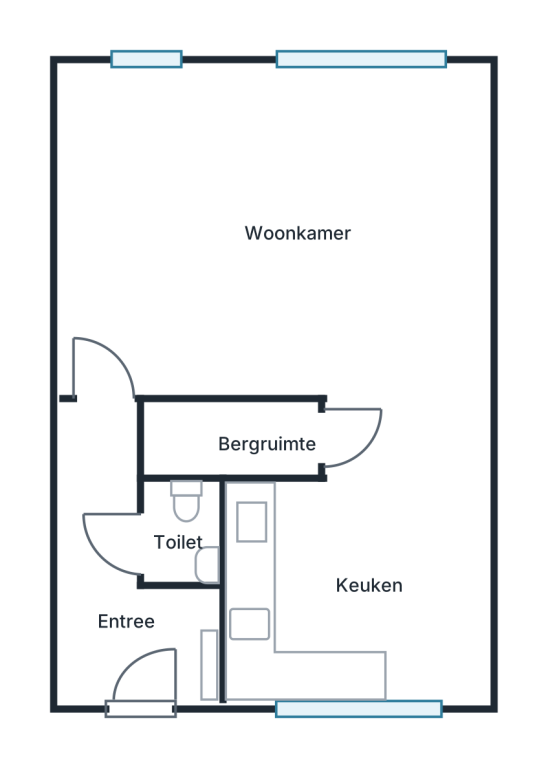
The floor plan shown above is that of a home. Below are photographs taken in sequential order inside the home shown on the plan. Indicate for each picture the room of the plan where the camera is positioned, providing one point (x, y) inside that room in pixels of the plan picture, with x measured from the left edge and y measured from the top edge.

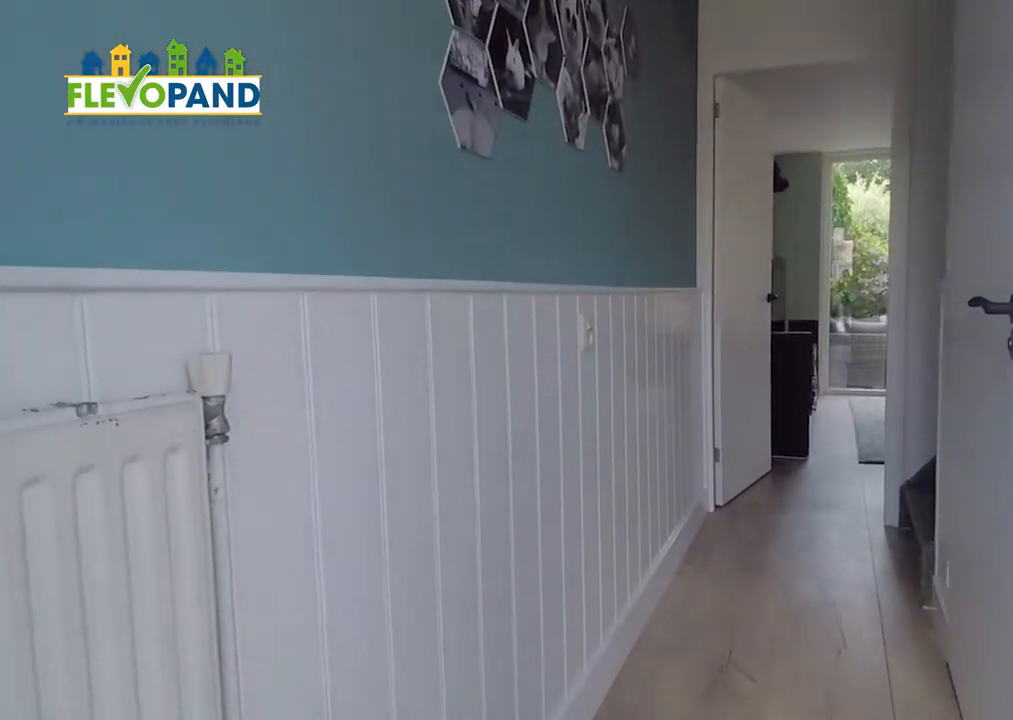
(121, 578)
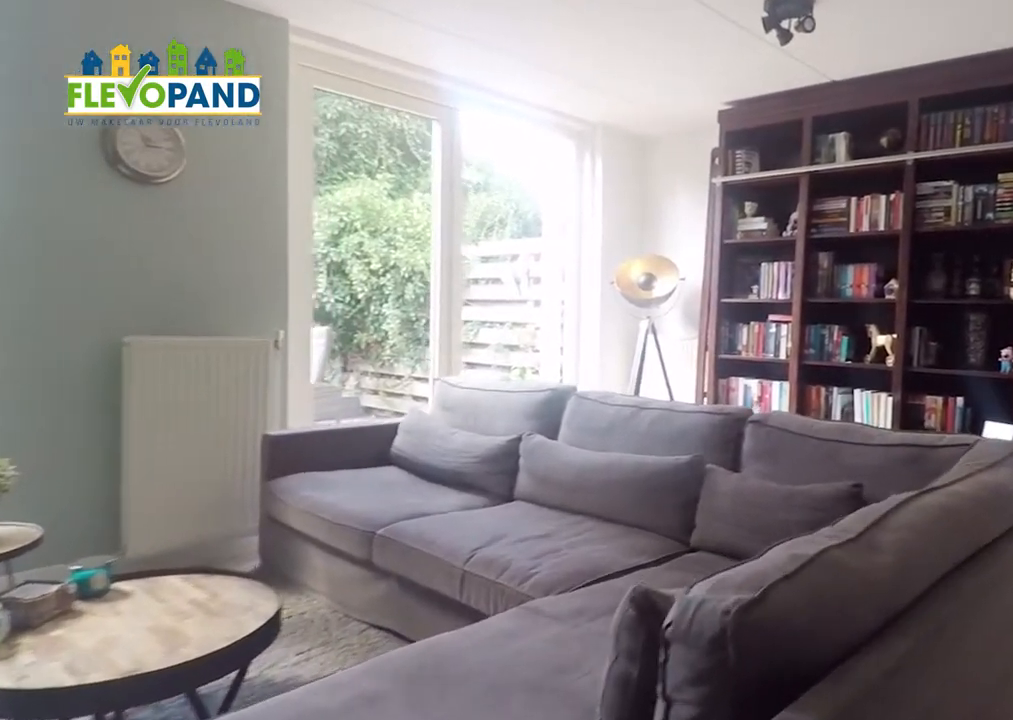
(273, 233)
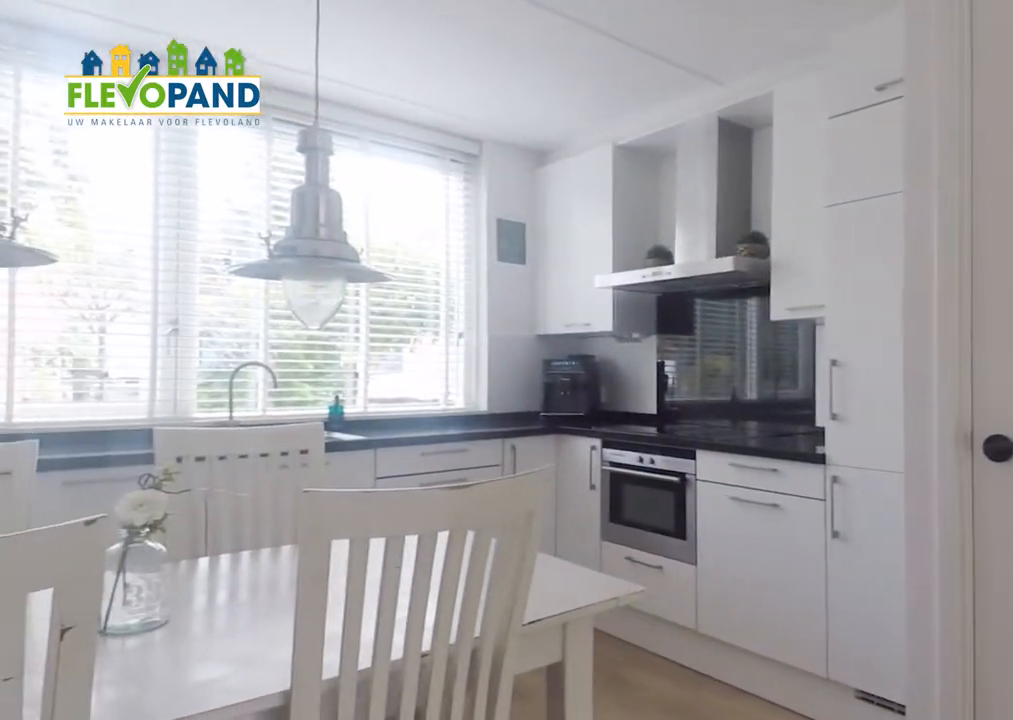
(363, 562)
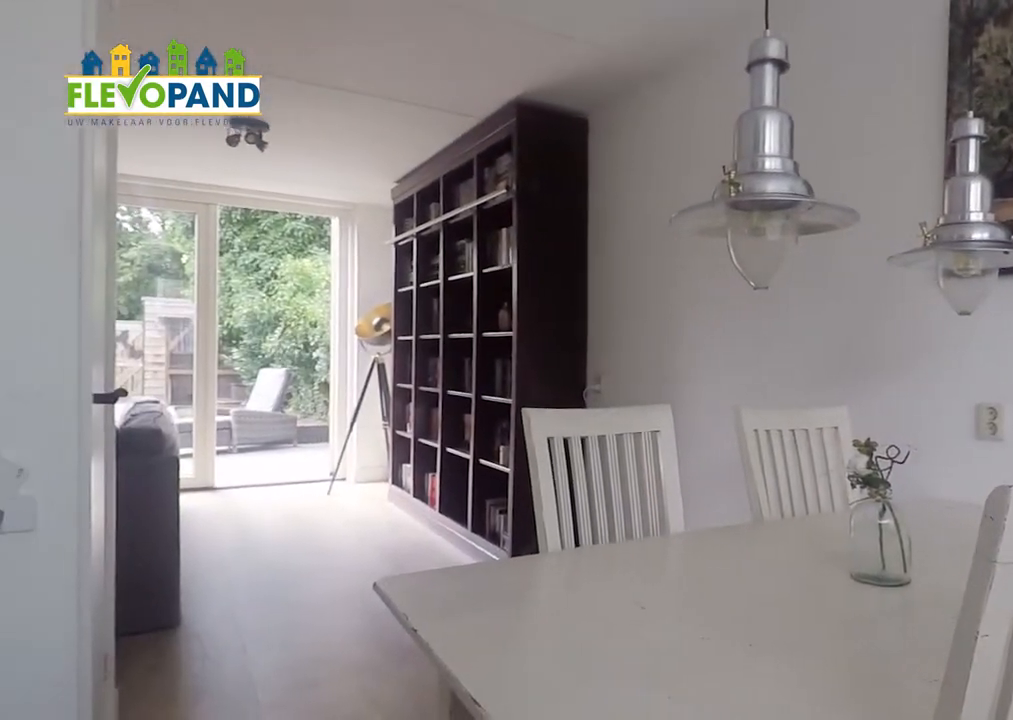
(363, 562)
